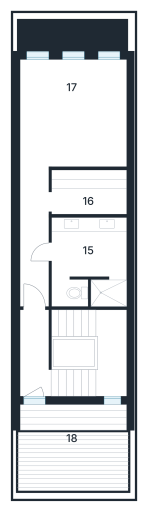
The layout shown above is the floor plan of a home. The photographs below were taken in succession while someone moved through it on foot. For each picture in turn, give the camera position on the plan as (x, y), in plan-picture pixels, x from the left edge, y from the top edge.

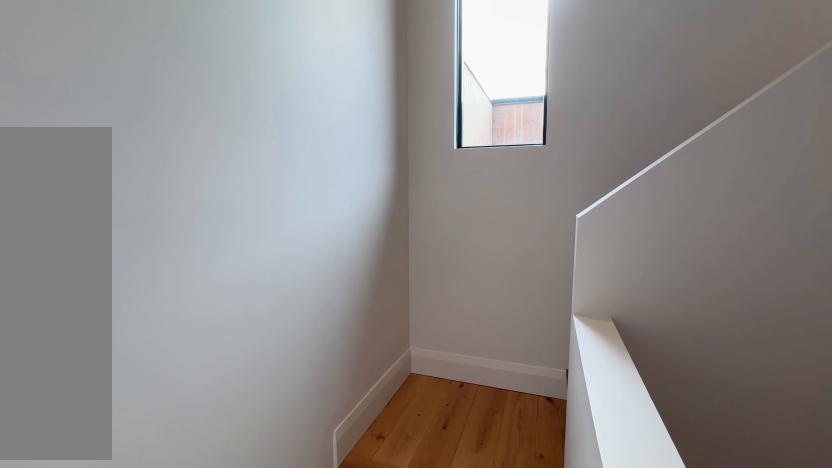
(96, 329)
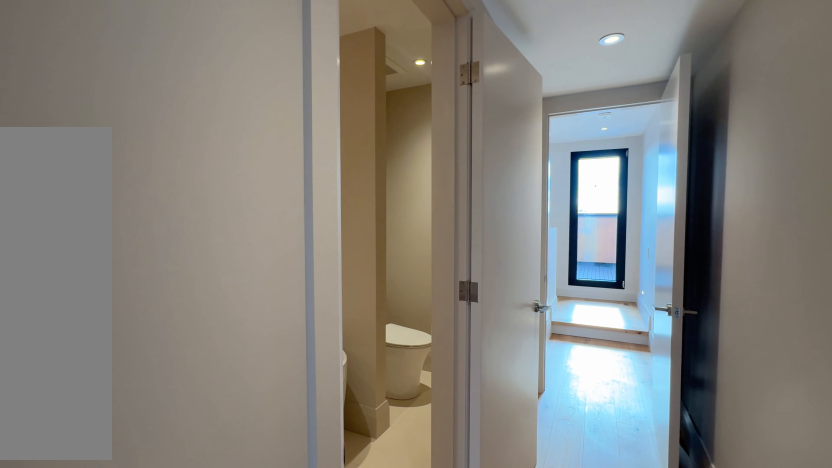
(33, 223)
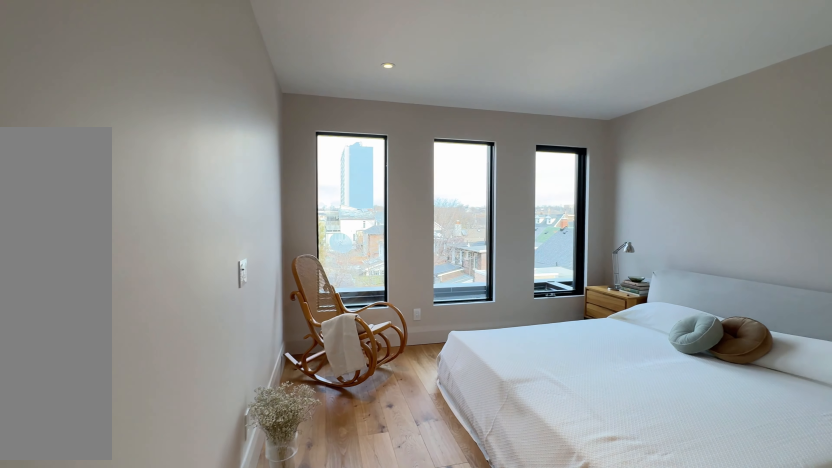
(33, 165)
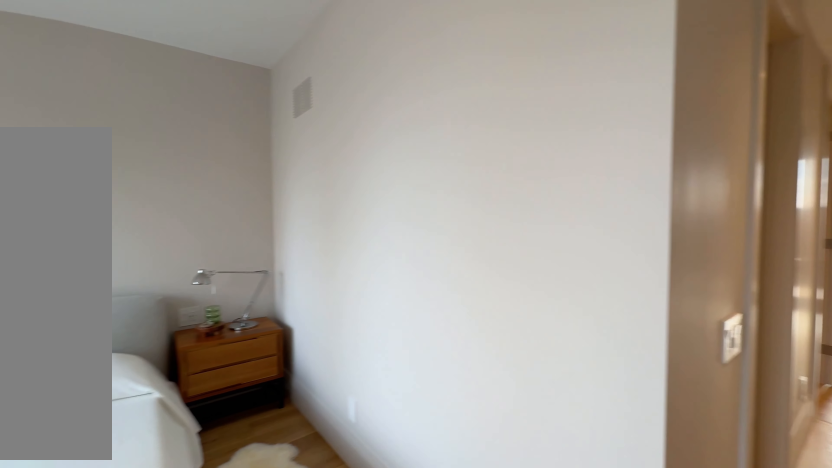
(36, 158)
